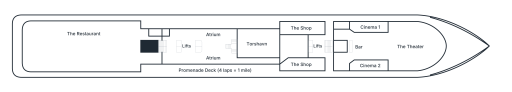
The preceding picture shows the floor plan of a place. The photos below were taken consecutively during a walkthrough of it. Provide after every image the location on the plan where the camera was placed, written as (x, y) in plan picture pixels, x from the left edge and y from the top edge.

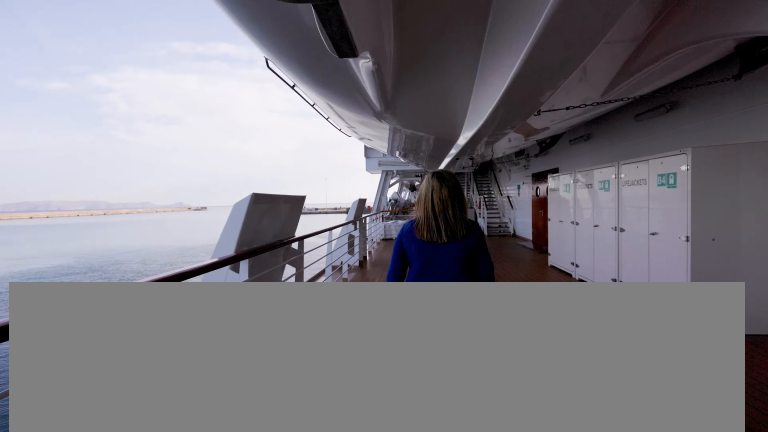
(143, 18)
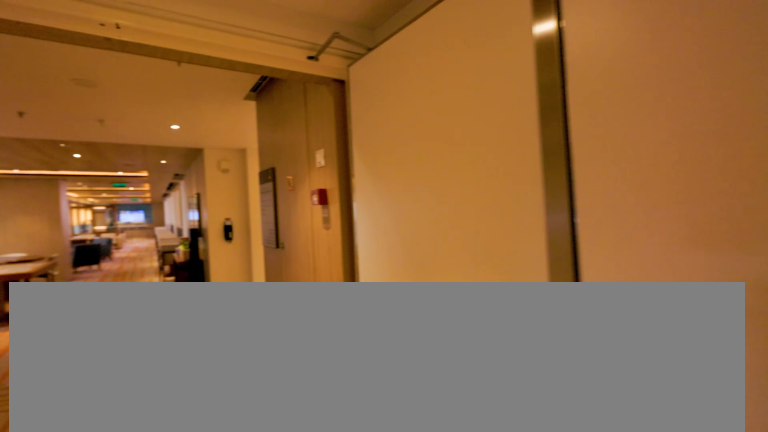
(183, 36)
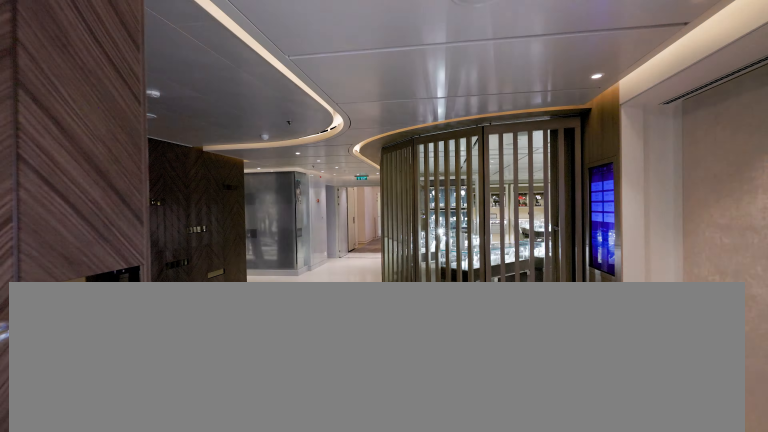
(270, 61)
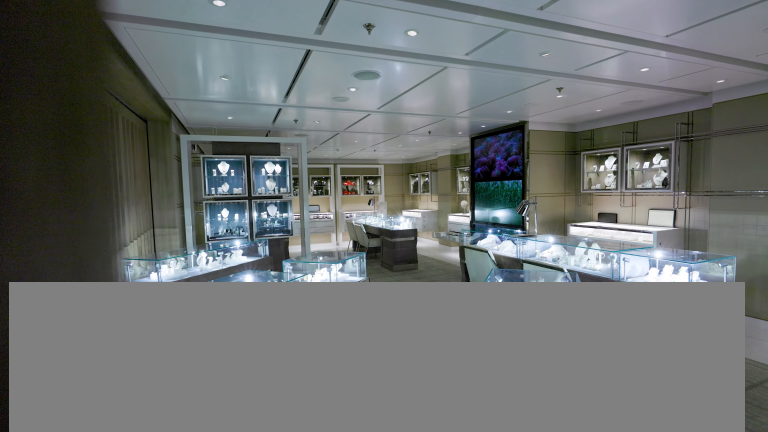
(281, 58)
